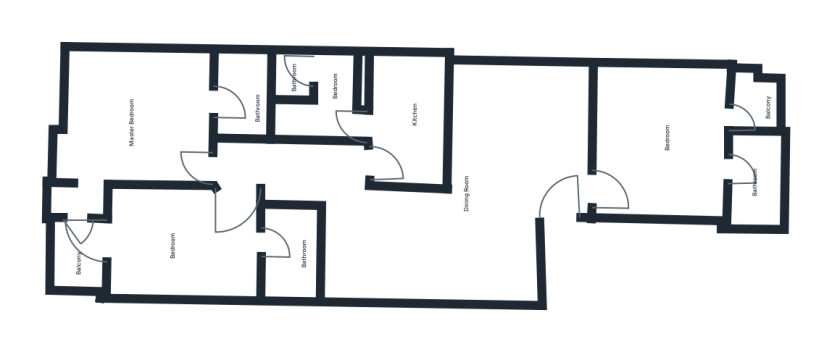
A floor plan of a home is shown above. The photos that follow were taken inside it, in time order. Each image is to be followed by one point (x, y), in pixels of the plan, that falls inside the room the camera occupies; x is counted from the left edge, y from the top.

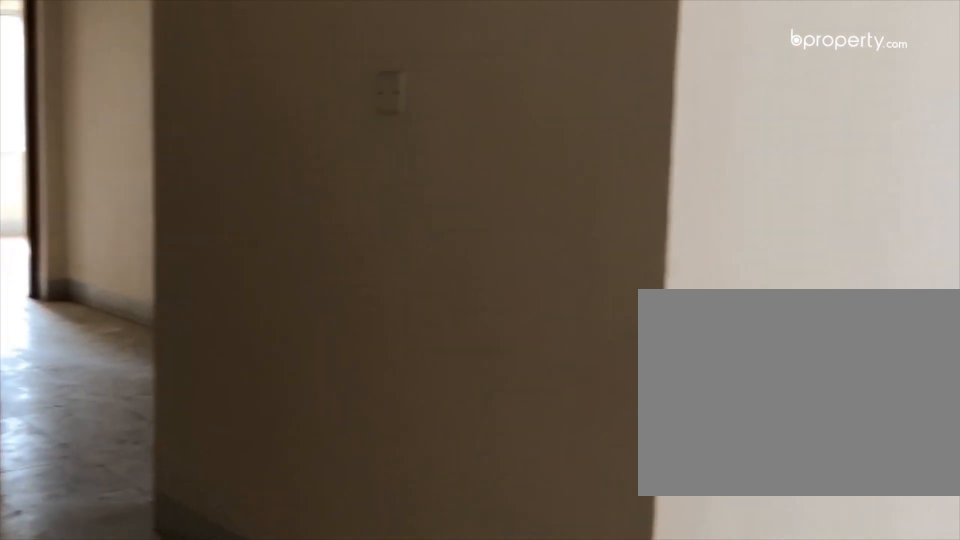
(531, 165)
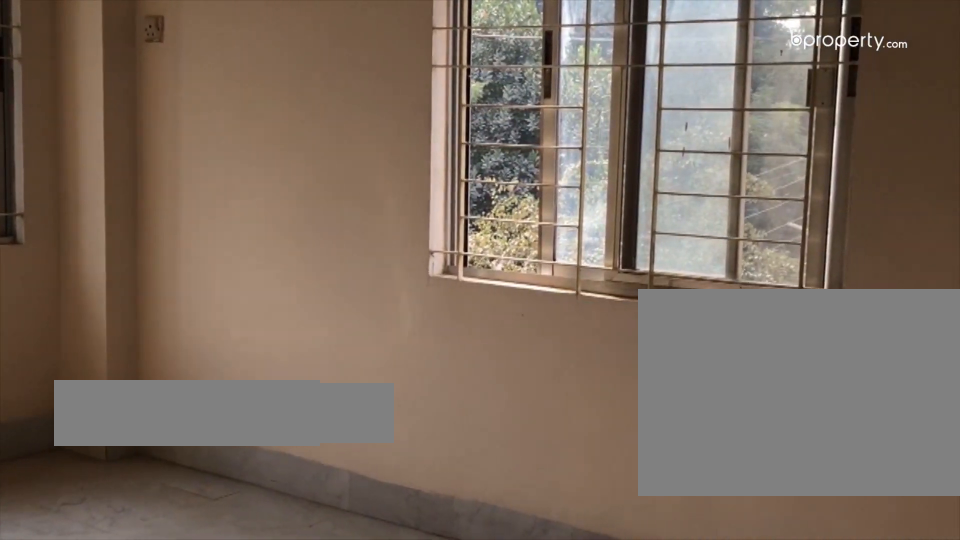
(128, 119)
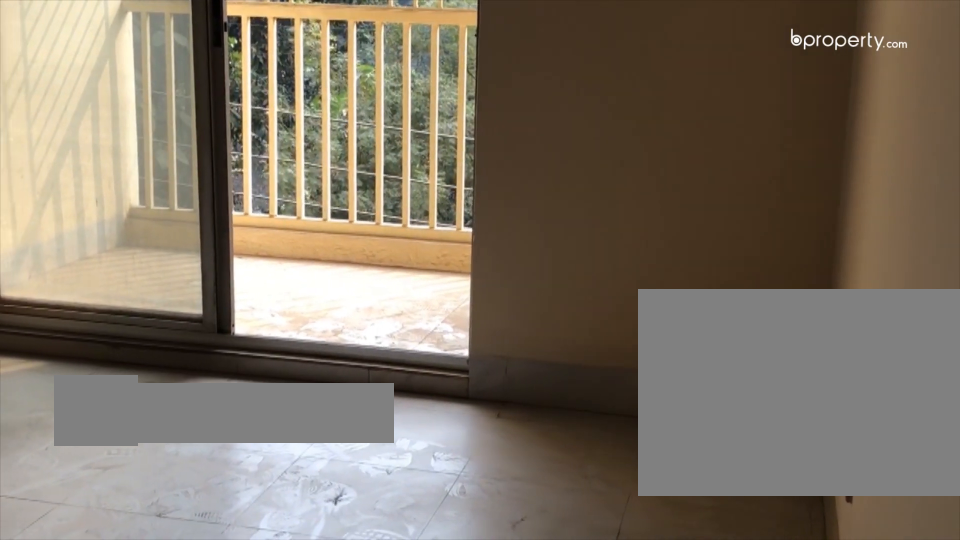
(181, 238)
